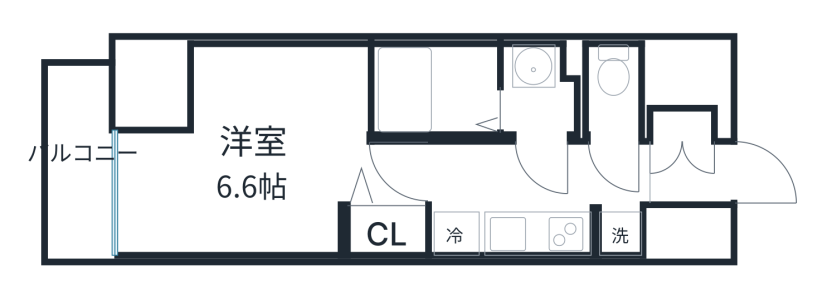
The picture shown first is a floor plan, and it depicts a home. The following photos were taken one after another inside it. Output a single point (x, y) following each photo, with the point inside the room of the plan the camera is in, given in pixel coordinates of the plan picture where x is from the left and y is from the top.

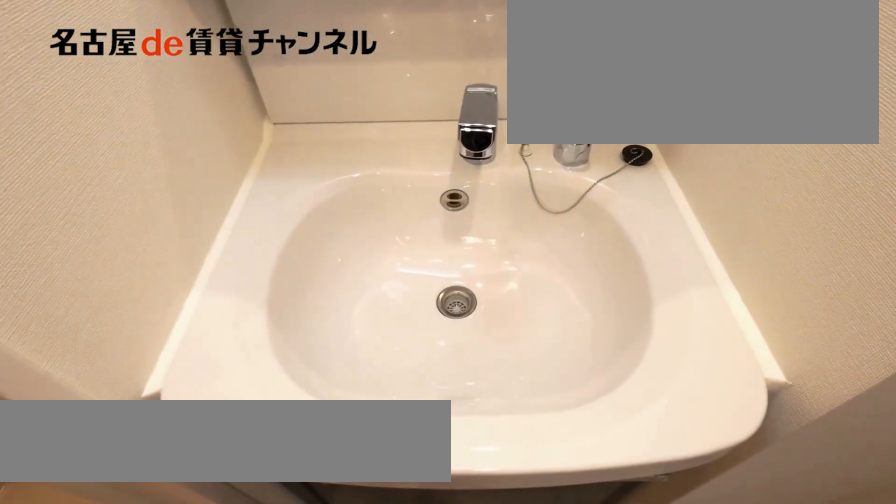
(541, 91)
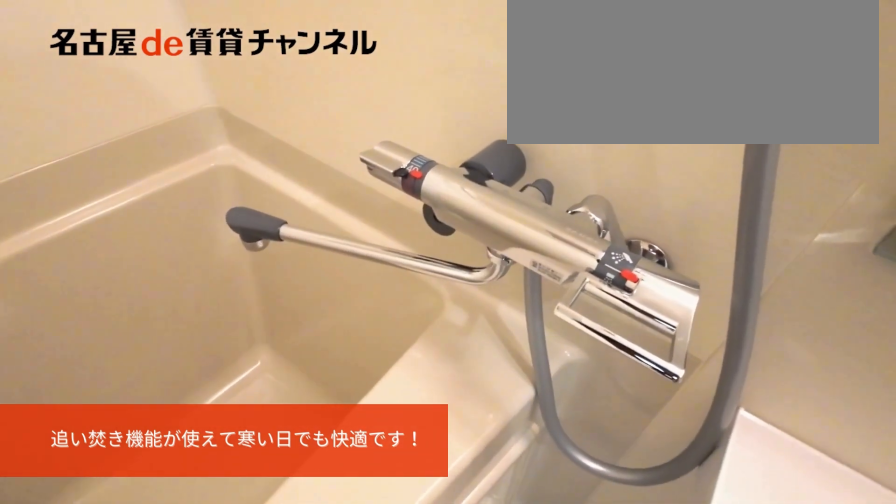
(435, 90)
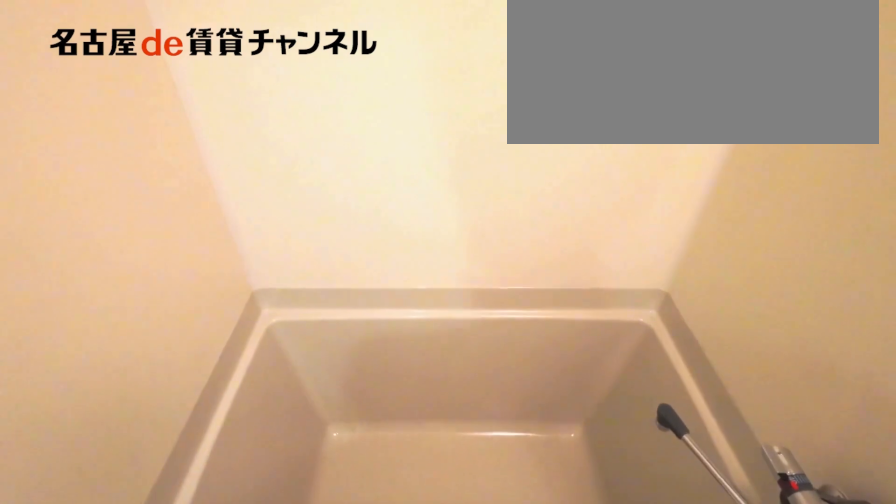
(435, 90)
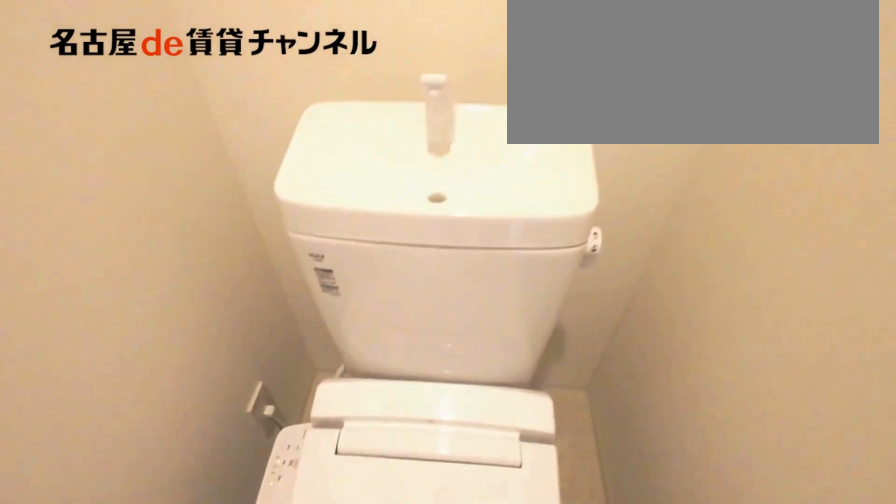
(610, 90)
